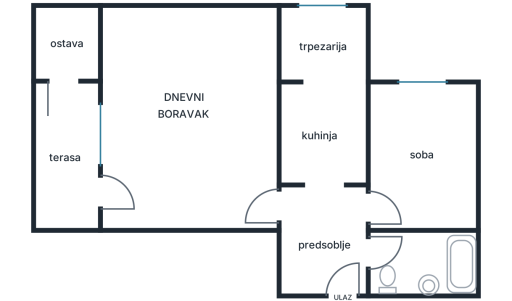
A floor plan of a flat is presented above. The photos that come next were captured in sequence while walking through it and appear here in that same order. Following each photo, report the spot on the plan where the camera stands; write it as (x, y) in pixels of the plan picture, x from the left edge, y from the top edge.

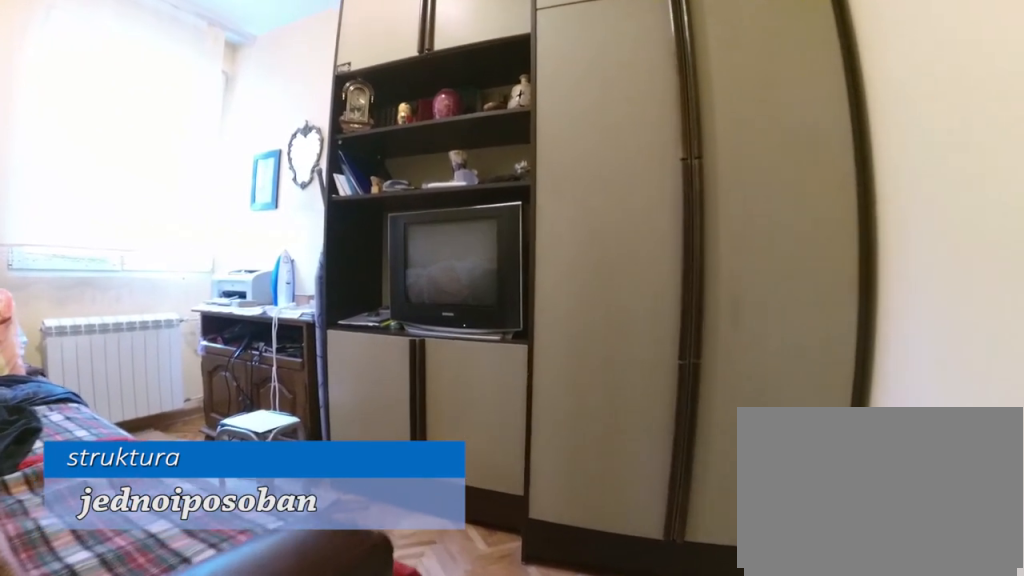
(392, 212)
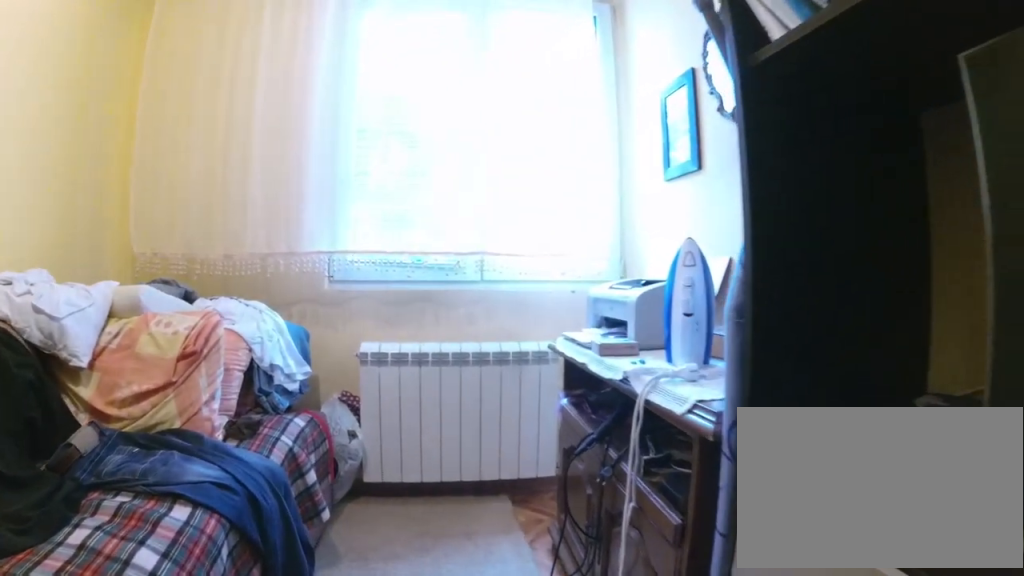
(437, 190)
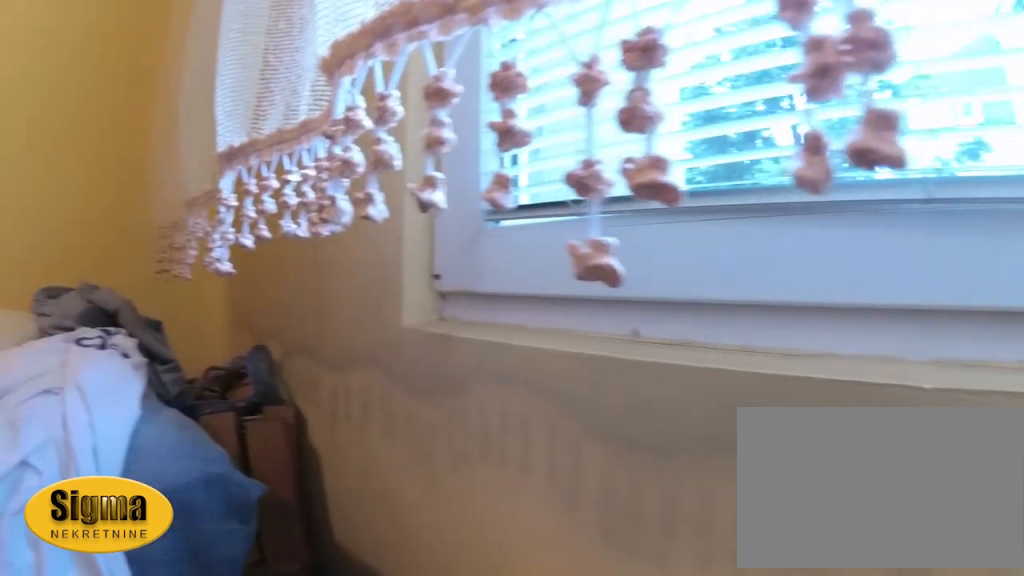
(442, 114)
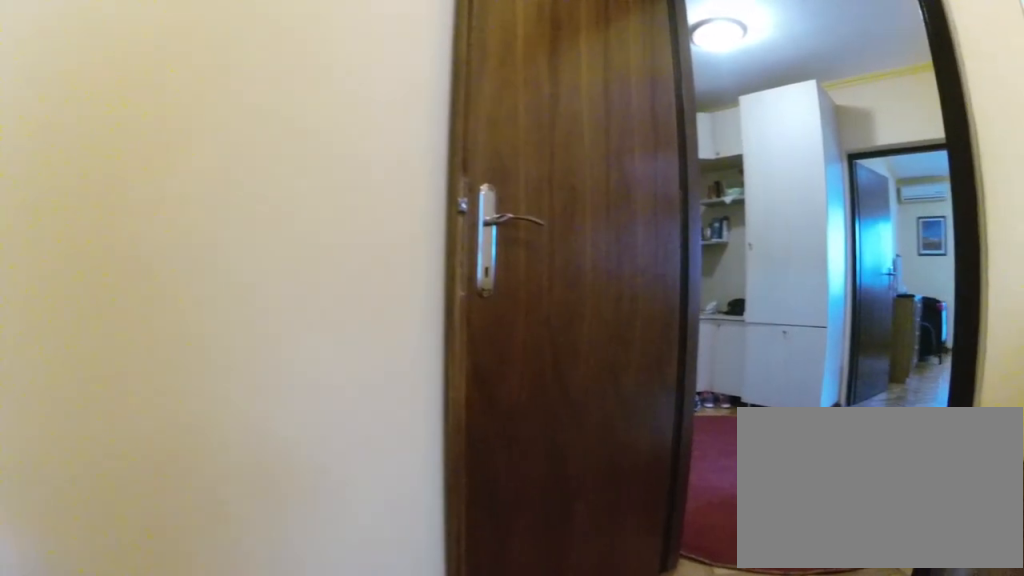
(430, 178)
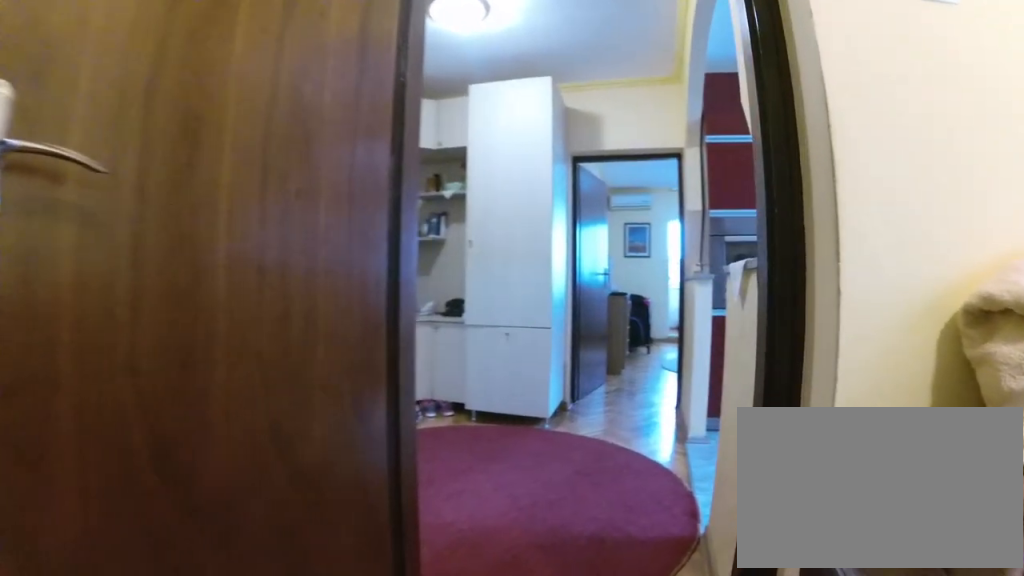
(423, 195)
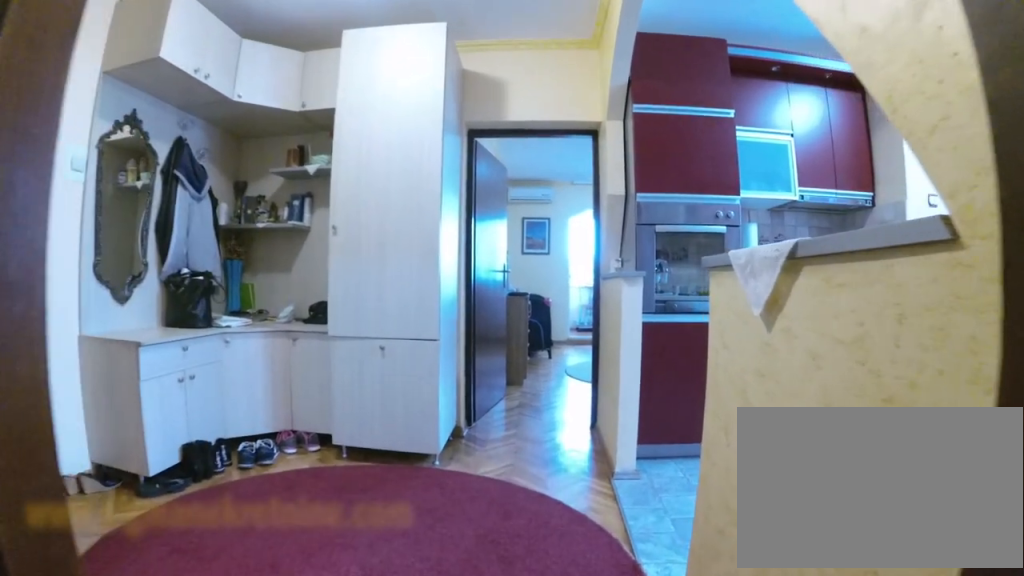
(389, 203)
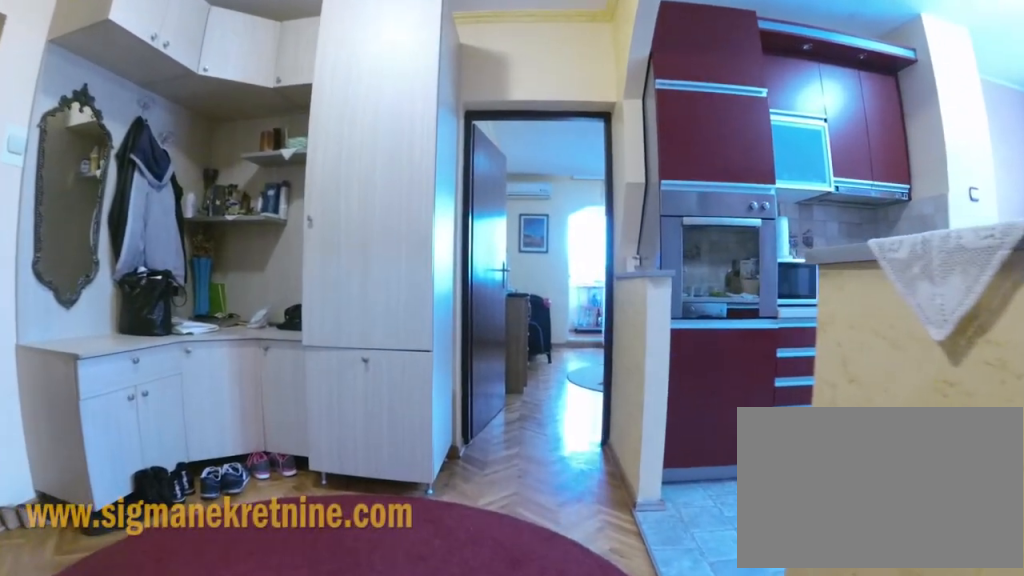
(371, 205)
